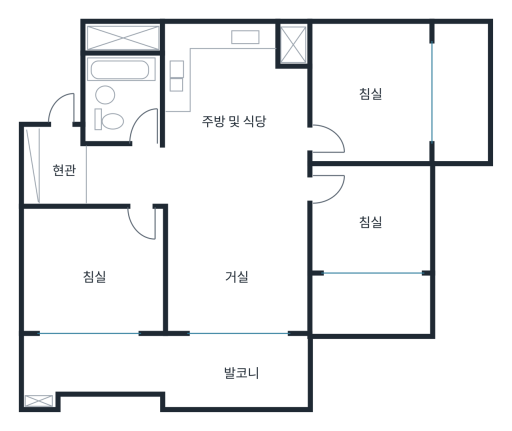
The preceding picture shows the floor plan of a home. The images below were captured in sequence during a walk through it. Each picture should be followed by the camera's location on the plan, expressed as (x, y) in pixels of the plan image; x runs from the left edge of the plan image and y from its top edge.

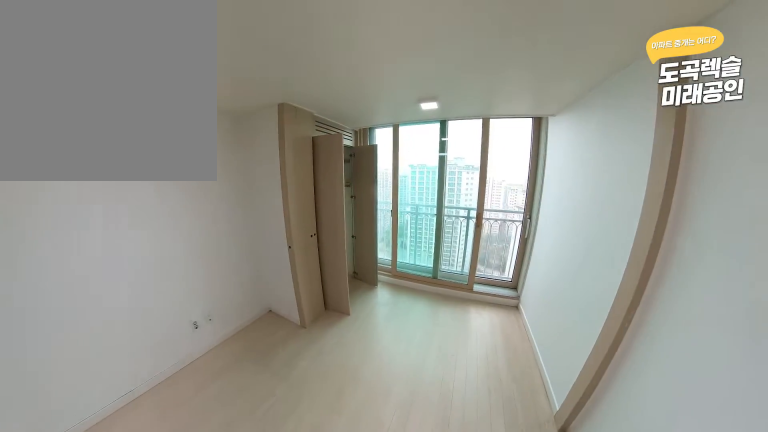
(342, 128)
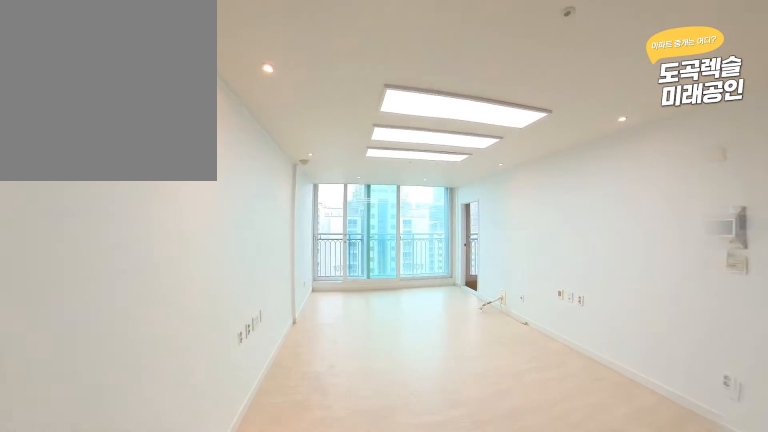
(280, 158)
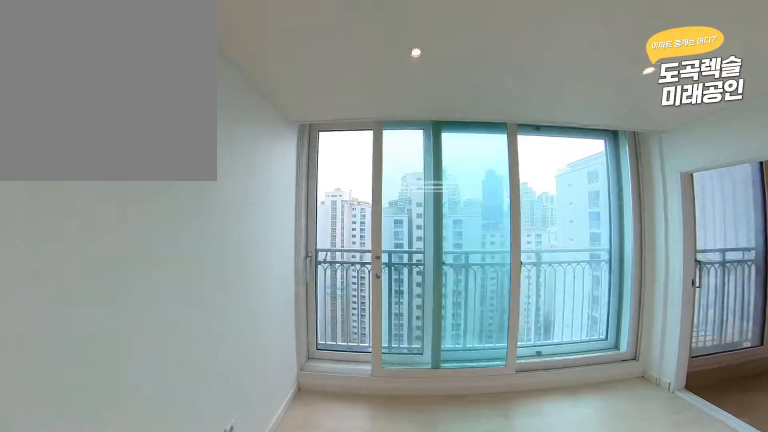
(273, 295)
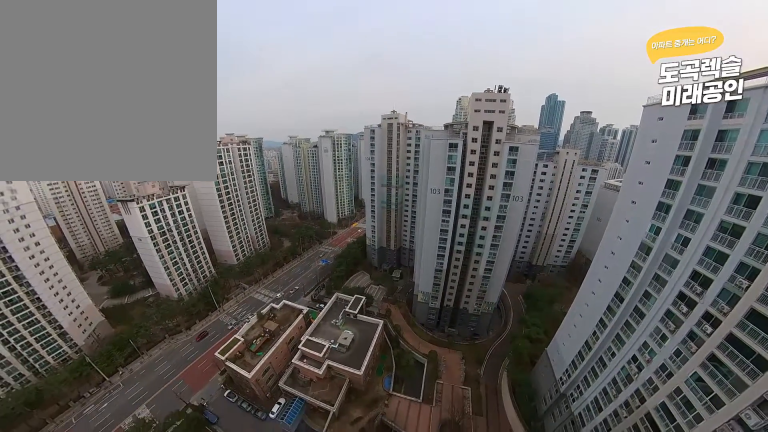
(276, 406)
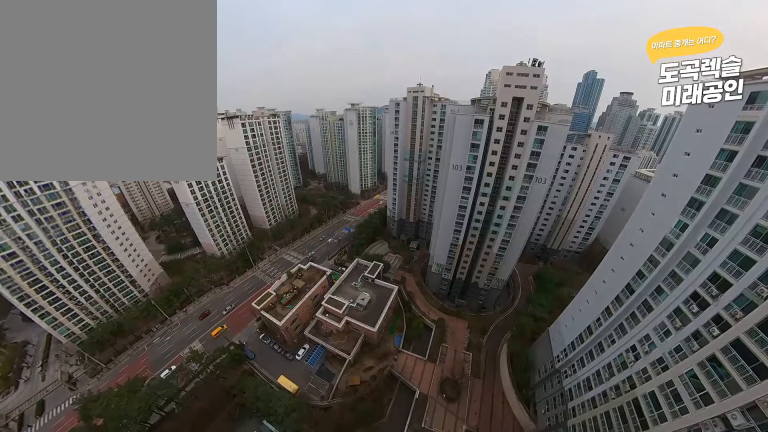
(276, 406)
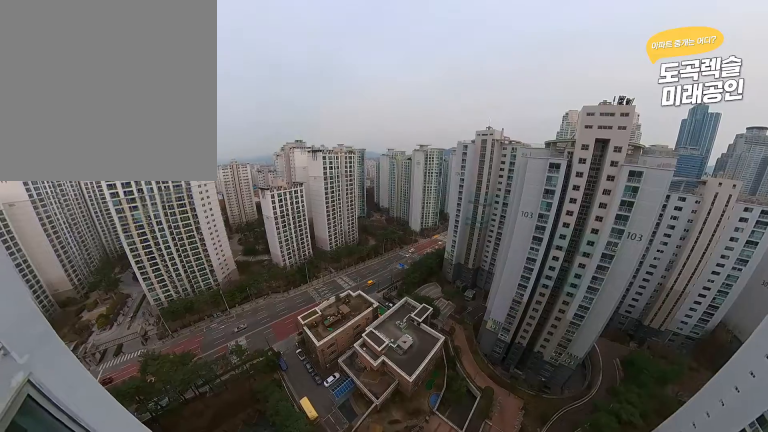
(276, 406)
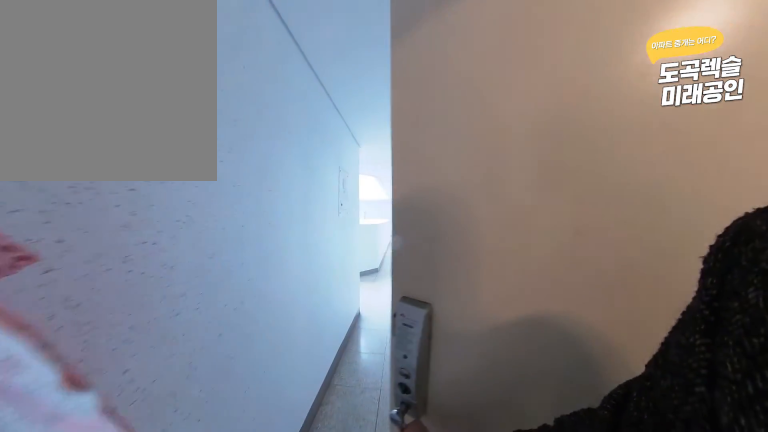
(64, 143)
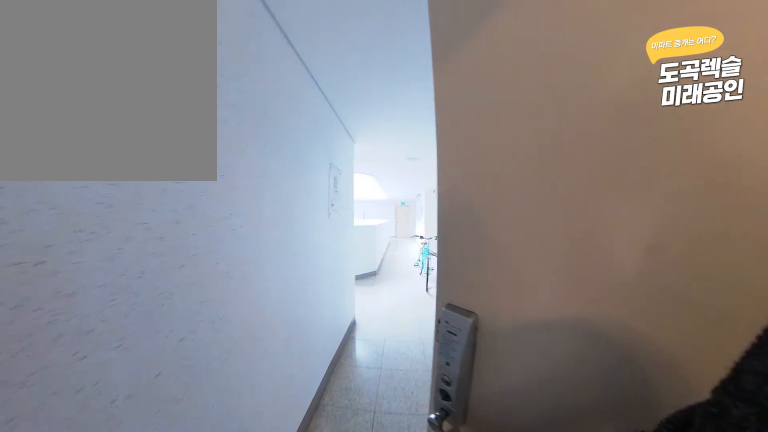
(64, 139)
